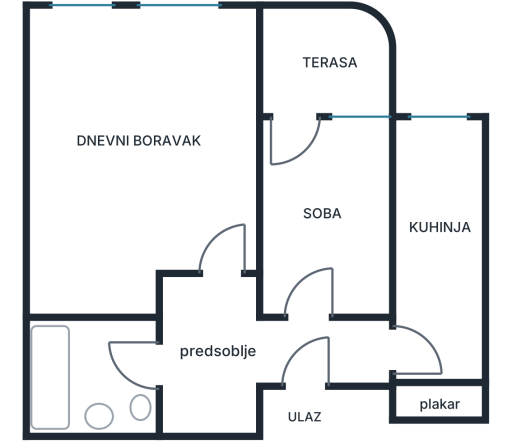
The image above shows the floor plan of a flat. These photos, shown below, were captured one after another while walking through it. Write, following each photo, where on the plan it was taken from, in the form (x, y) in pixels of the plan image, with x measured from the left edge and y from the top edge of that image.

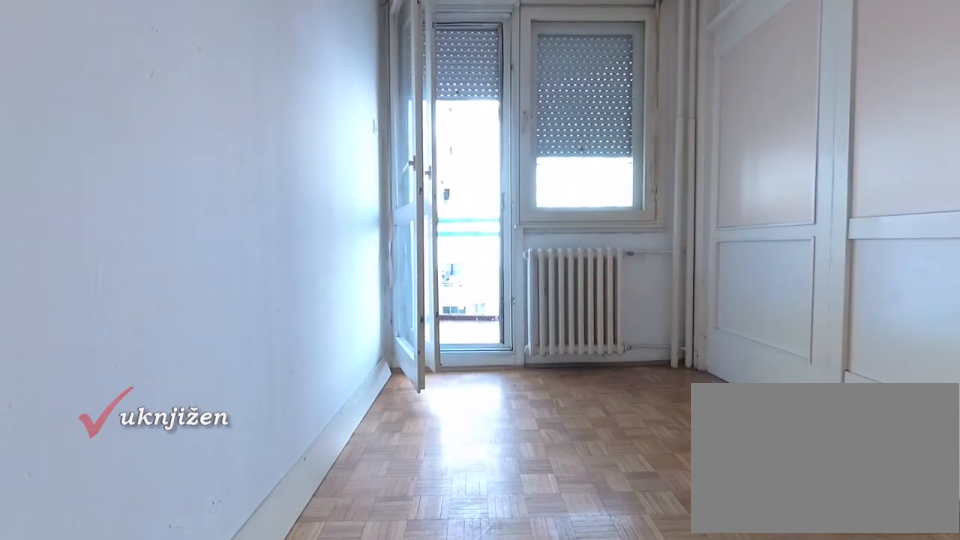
(304, 301)
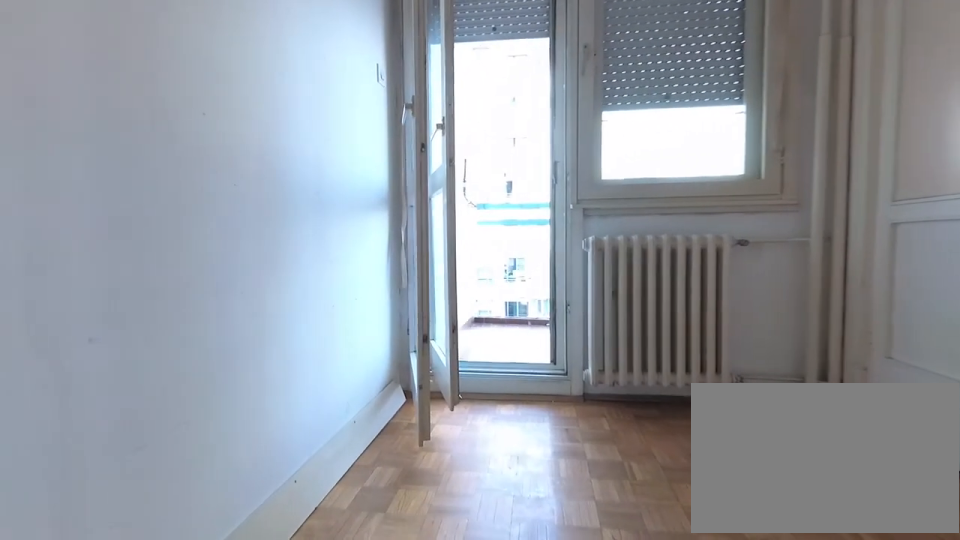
(304, 262)
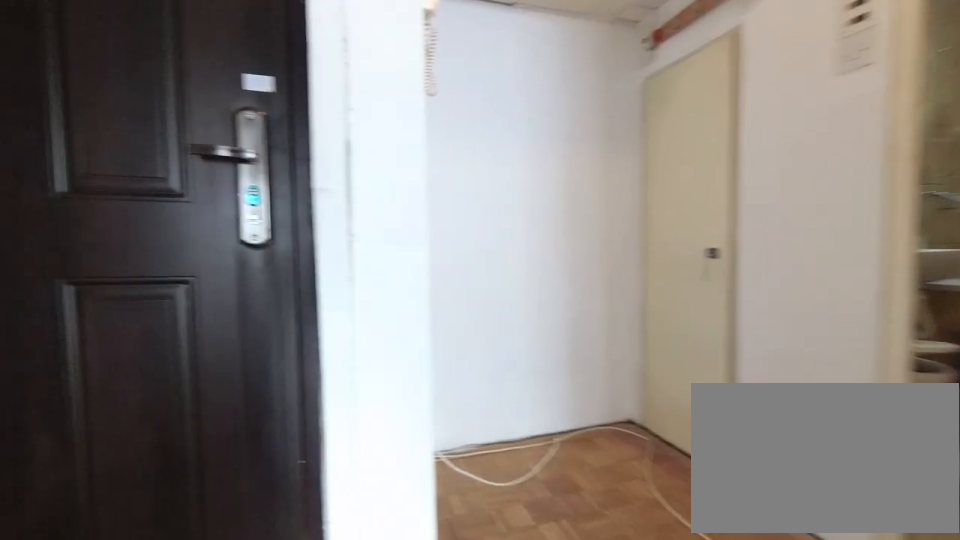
(311, 312)
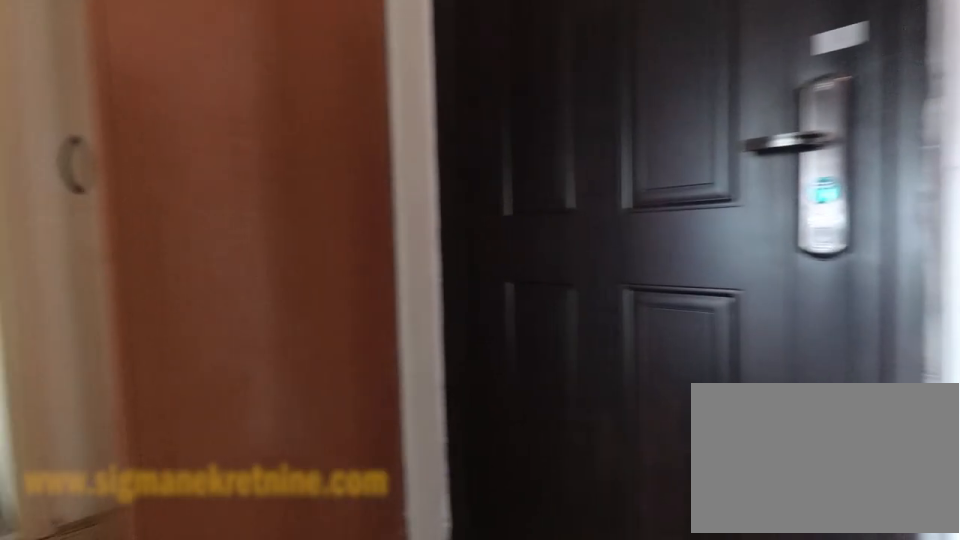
(289, 321)
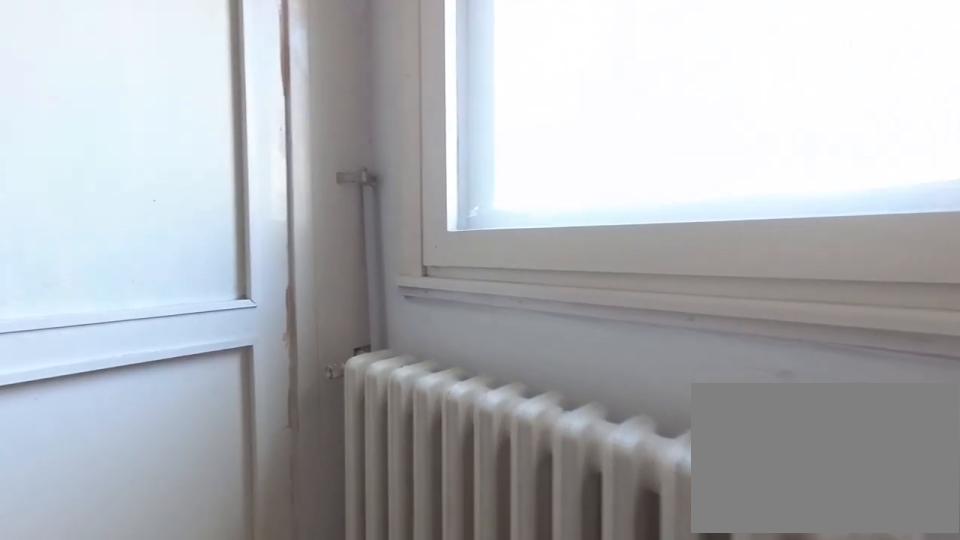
(444, 168)
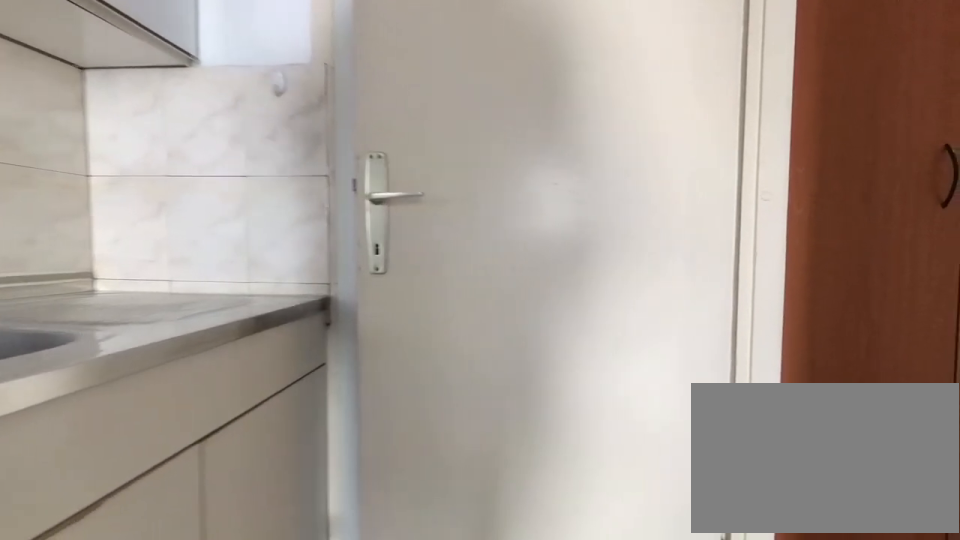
(436, 323)
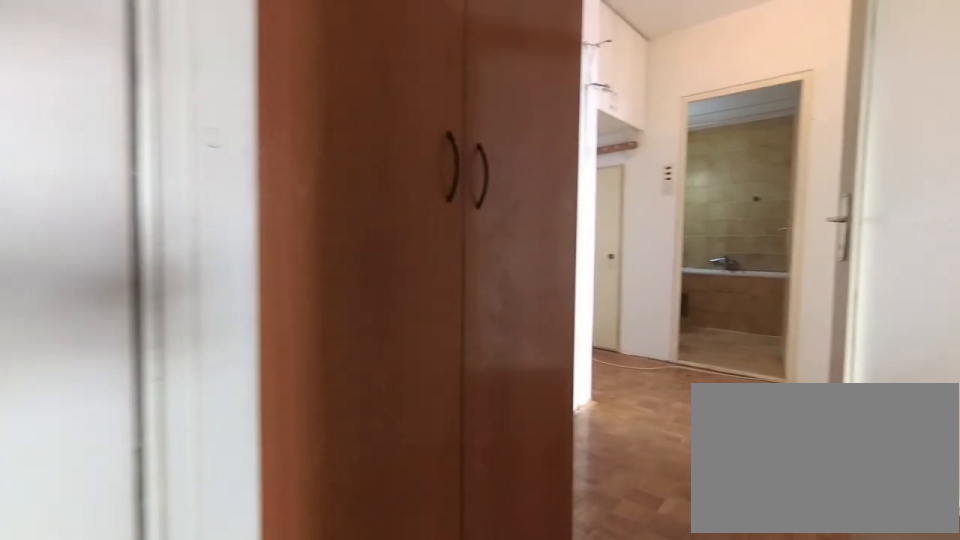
(454, 336)
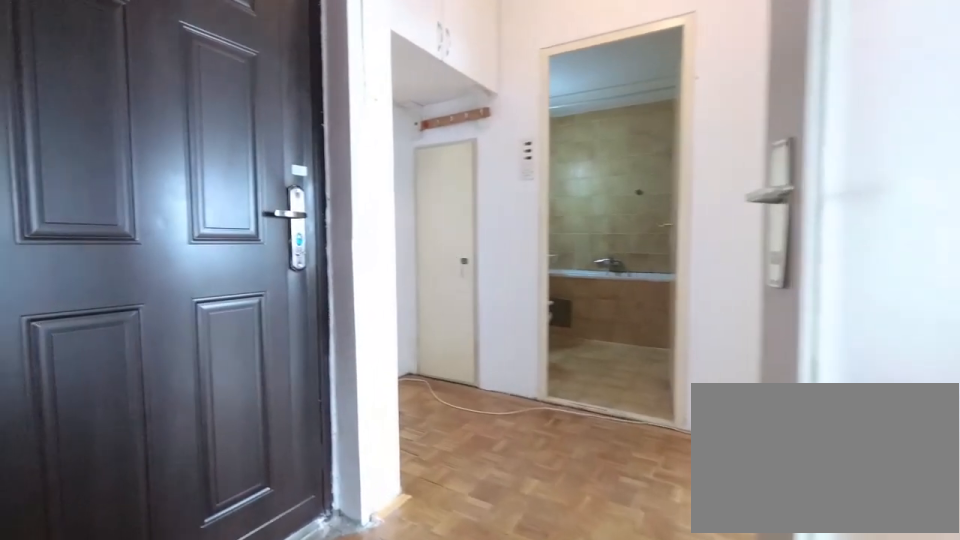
(360, 335)
